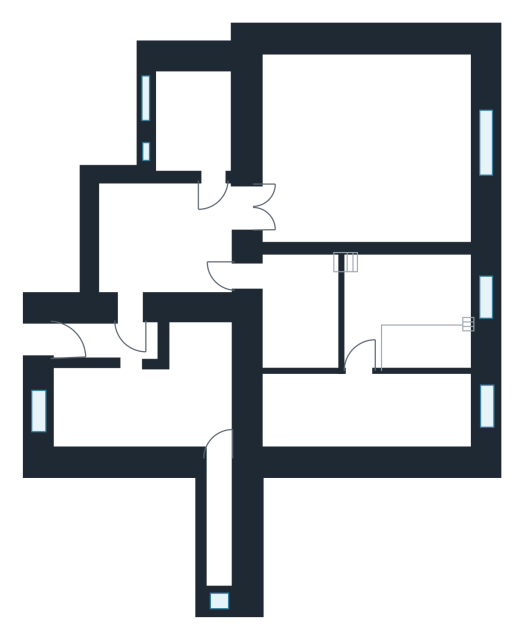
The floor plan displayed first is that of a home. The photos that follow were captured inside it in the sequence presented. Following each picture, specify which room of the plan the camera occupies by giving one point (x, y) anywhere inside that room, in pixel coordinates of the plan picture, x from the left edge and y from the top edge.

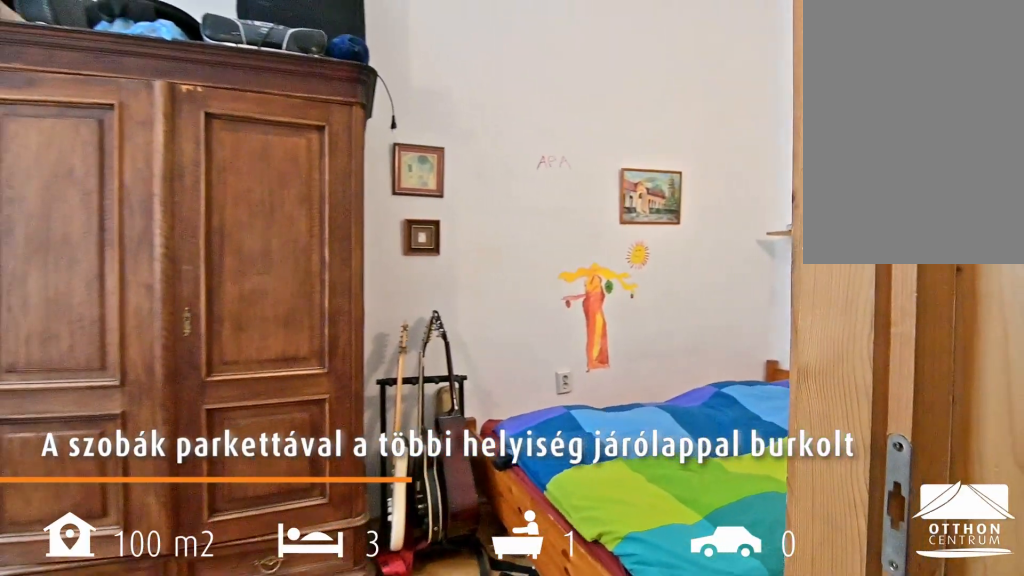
(365, 412)
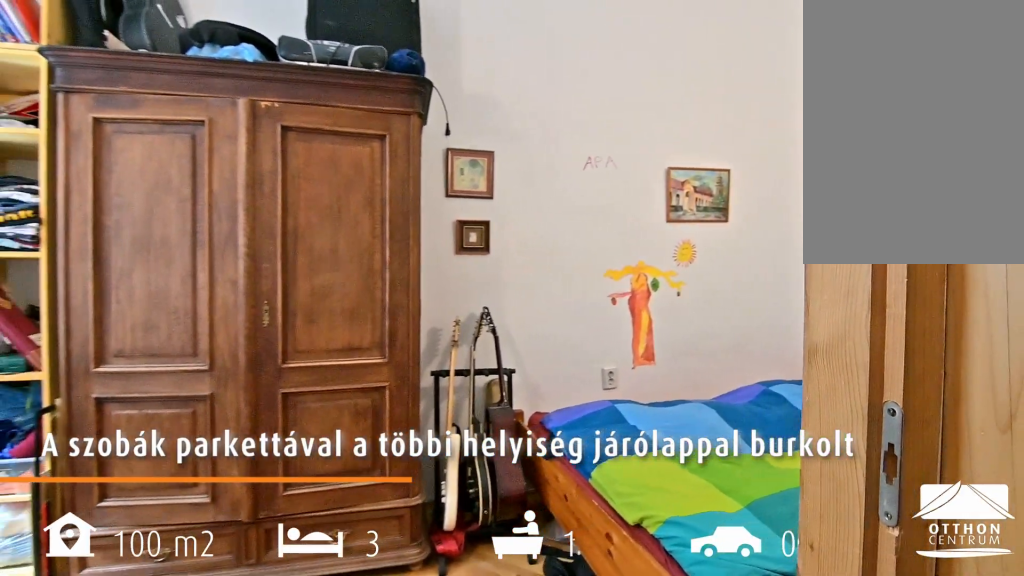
(381, 395)
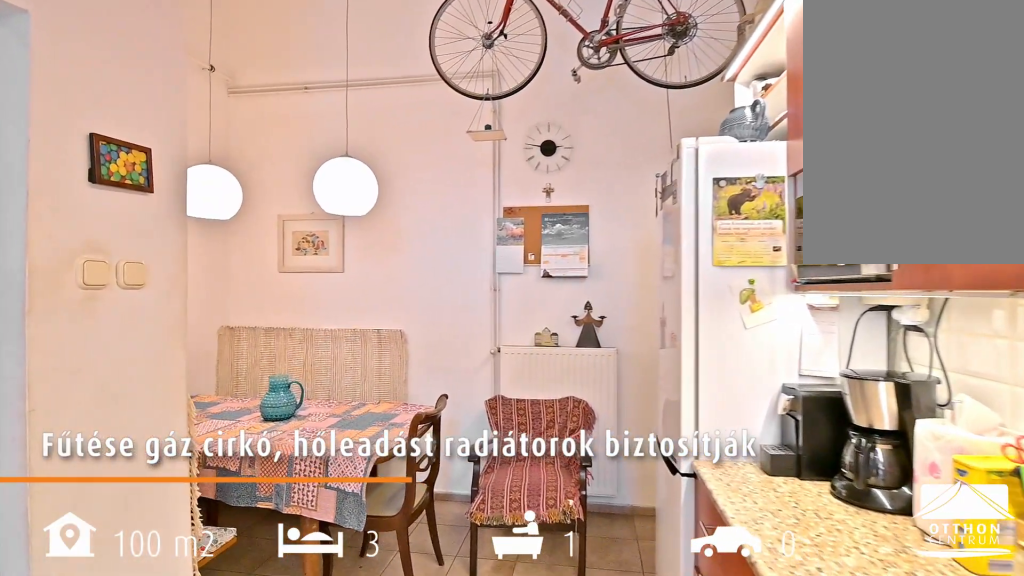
(163, 394)
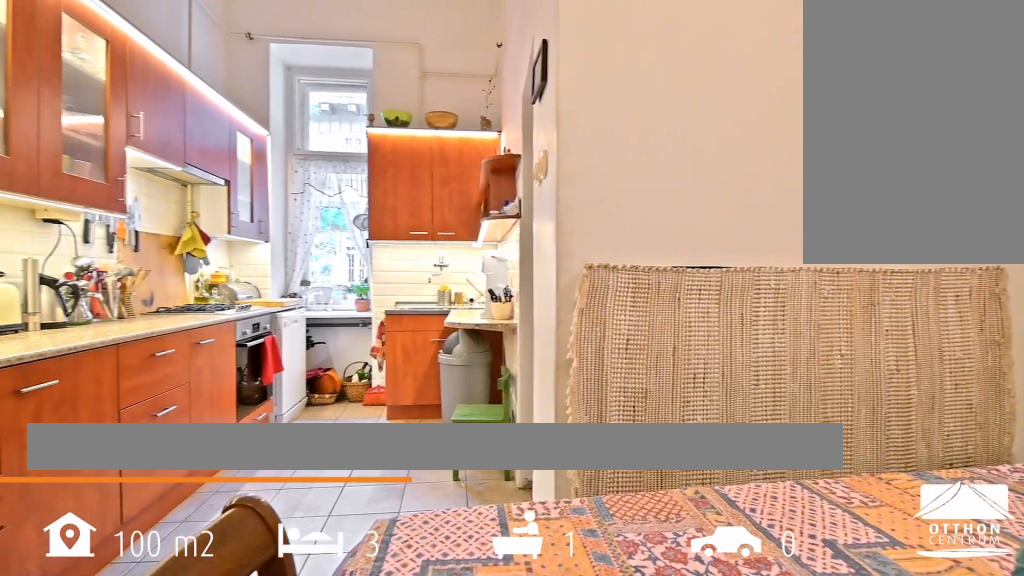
(162, 394)
